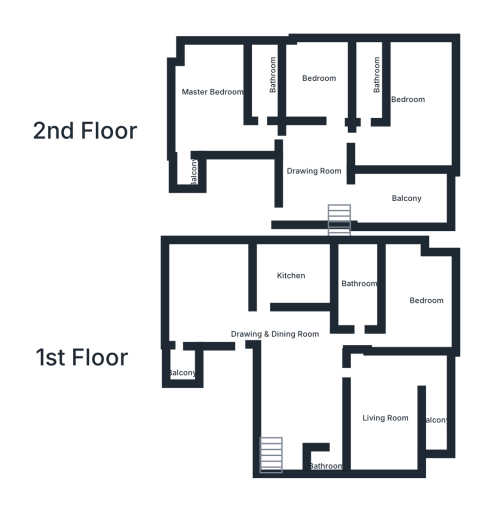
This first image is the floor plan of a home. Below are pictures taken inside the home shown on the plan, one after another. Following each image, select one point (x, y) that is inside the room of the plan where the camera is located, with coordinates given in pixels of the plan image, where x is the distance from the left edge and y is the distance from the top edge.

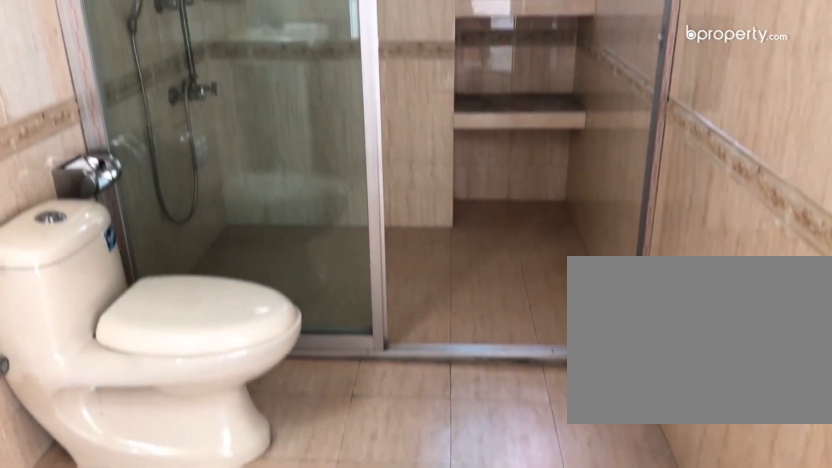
(358, 292)
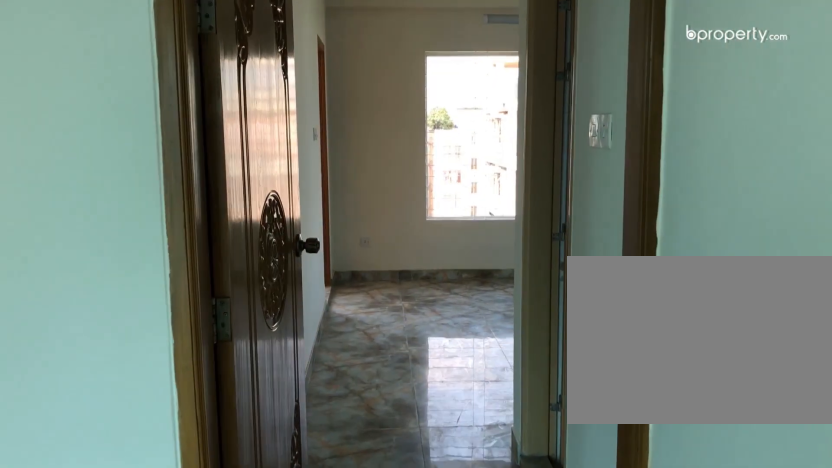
(319, 176)
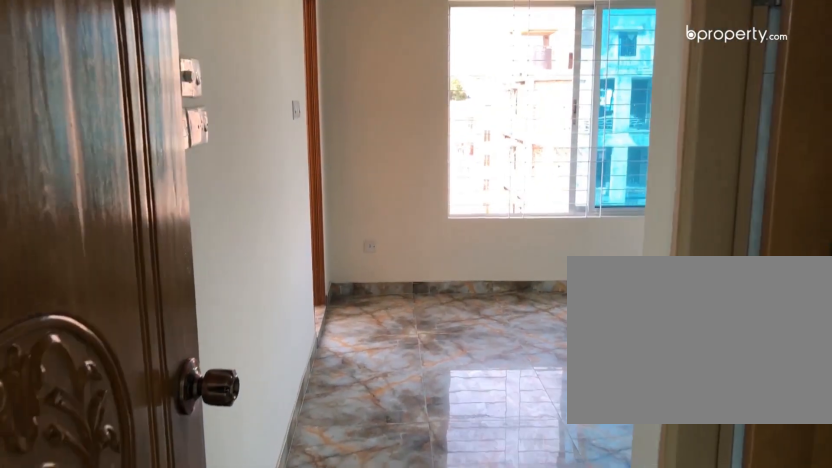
(215, 112)
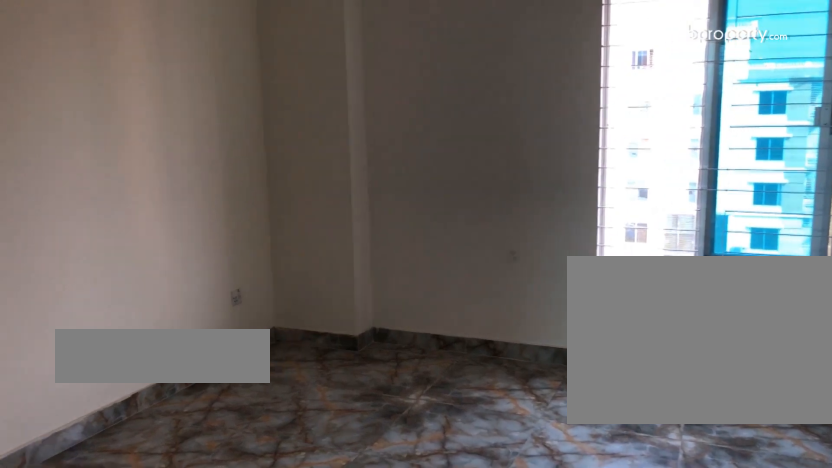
(323, 80)
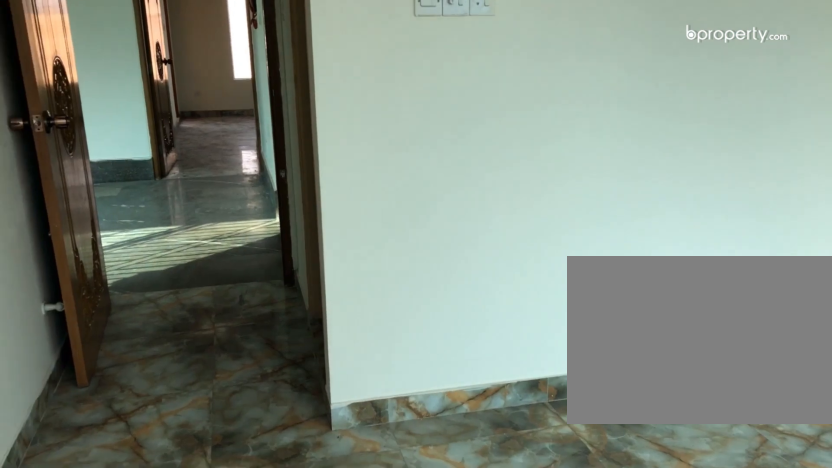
(419, 128)
